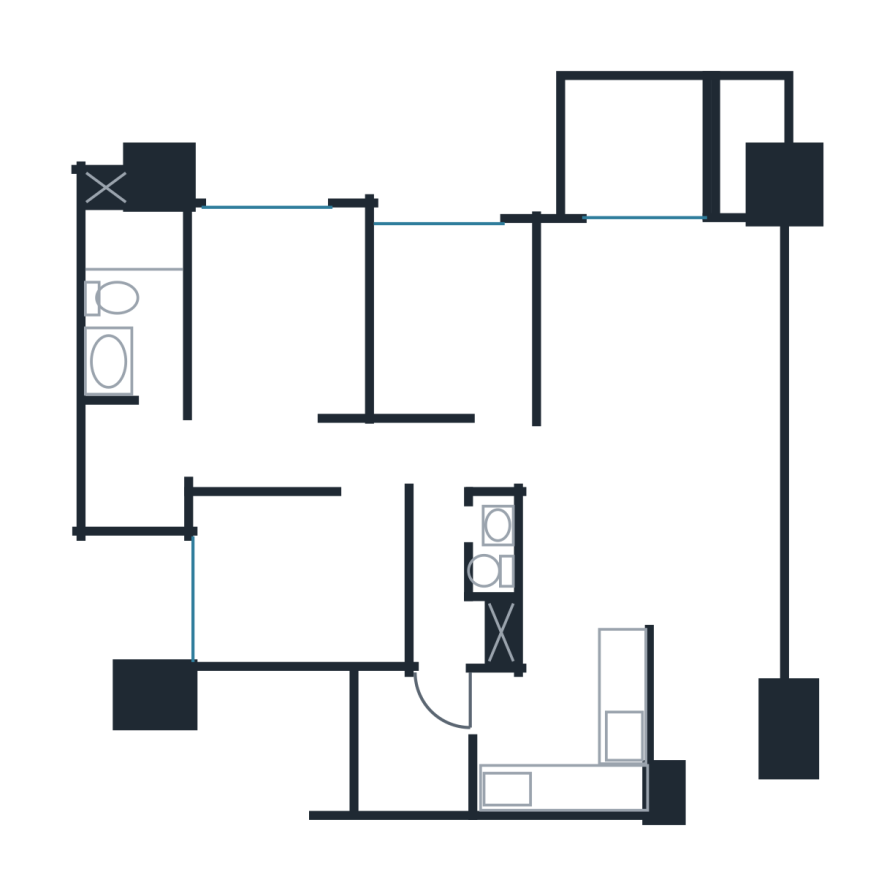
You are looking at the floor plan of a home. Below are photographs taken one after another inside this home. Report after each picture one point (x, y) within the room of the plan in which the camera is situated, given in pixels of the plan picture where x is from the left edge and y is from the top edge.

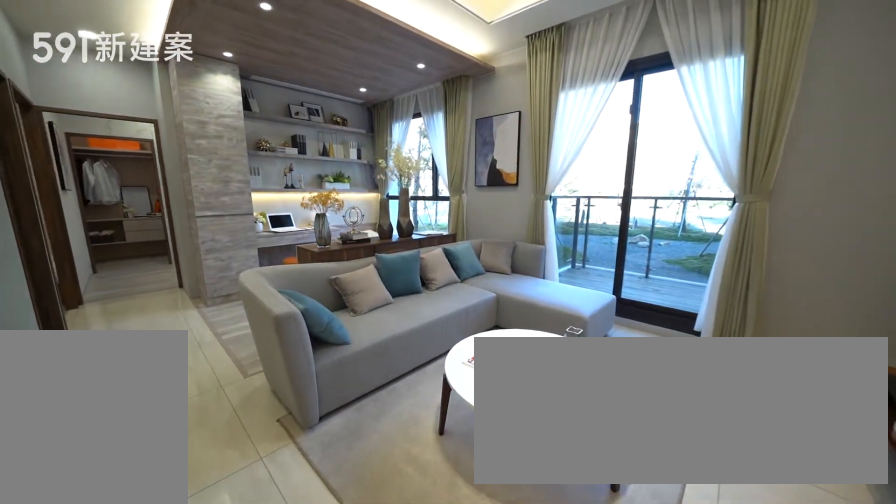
(720, 693)
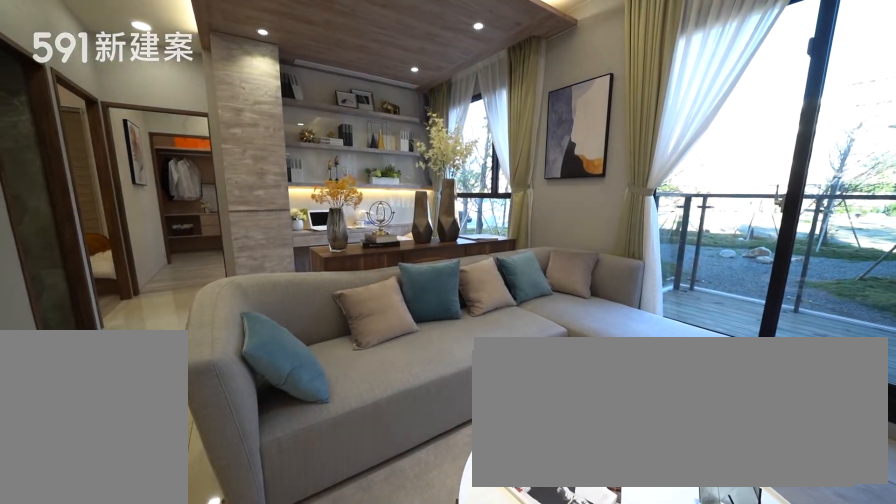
(667, 324)
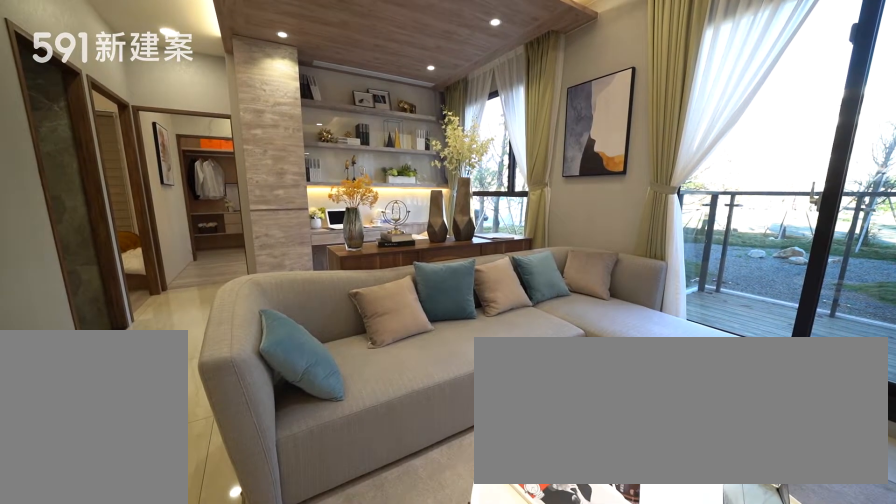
(667, 324)
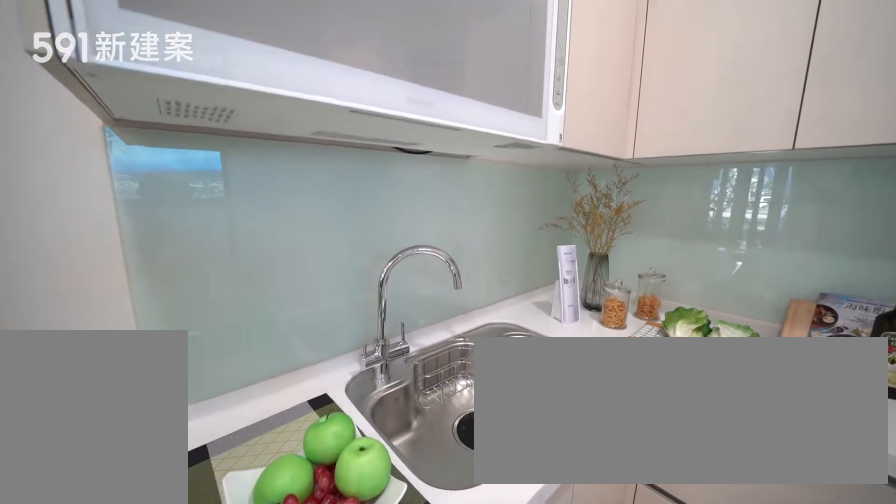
(566, 739)
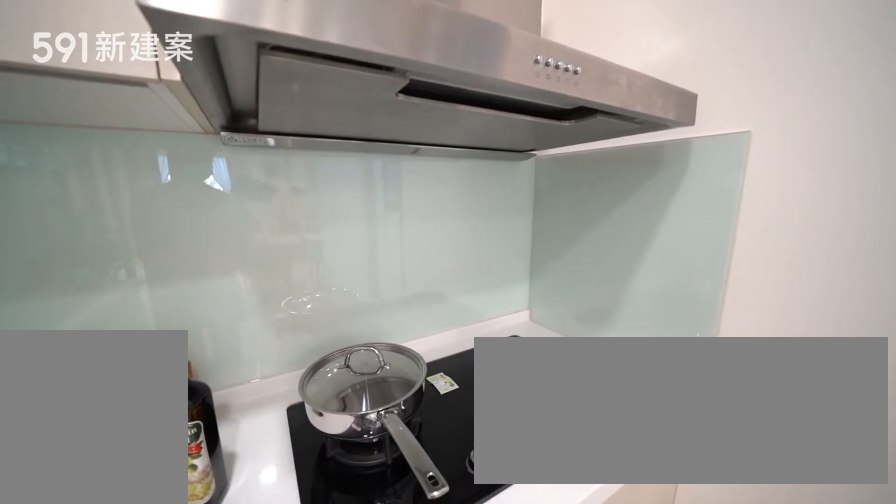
(566, 739)
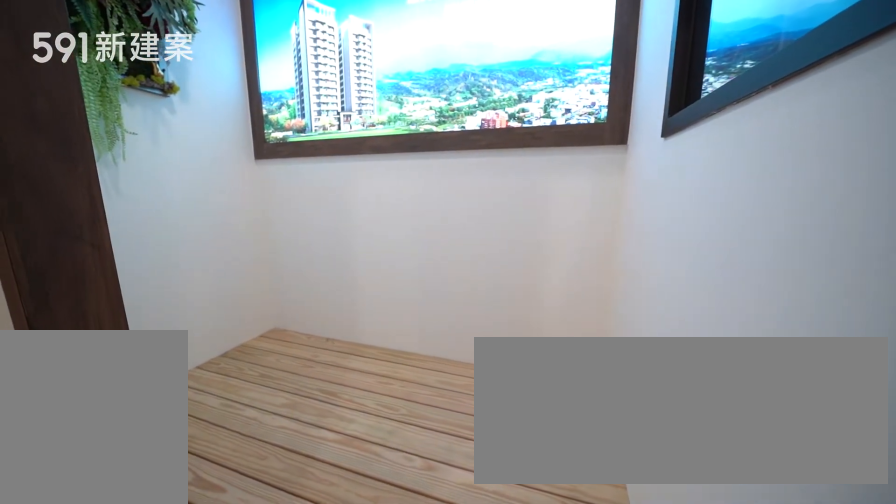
(412, 738)
